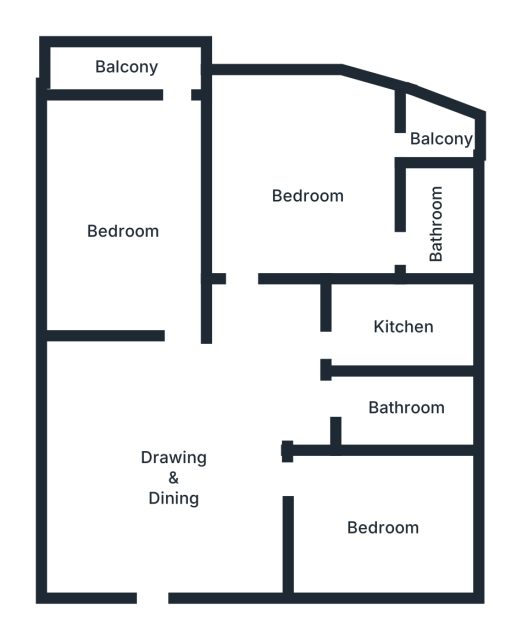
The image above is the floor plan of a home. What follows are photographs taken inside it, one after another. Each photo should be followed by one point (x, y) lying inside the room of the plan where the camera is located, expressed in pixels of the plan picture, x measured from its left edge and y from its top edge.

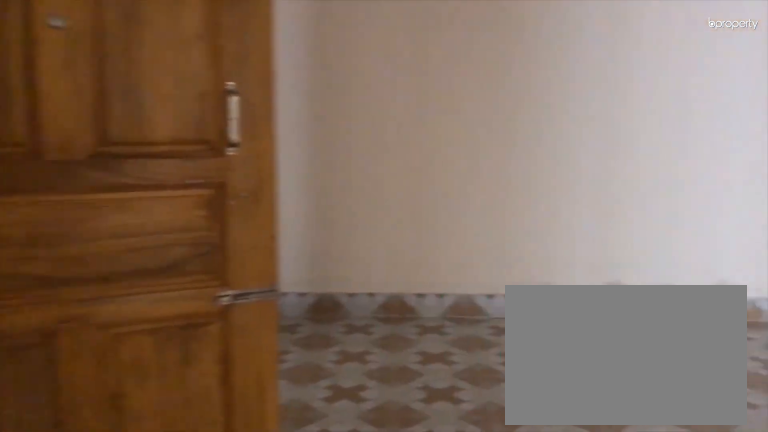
(181, 469)
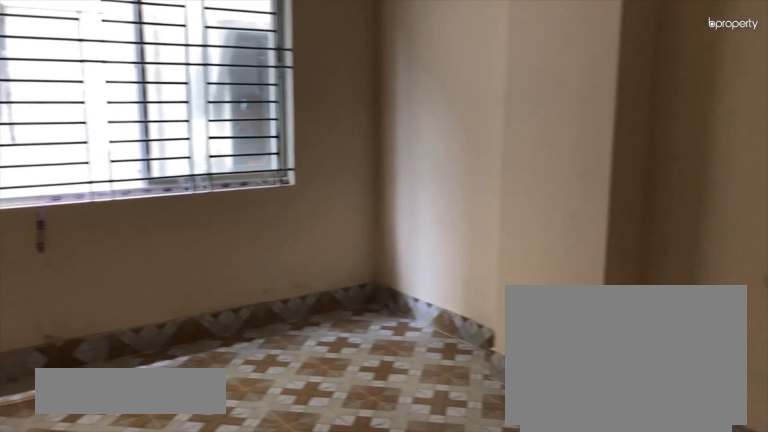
(385, 527)
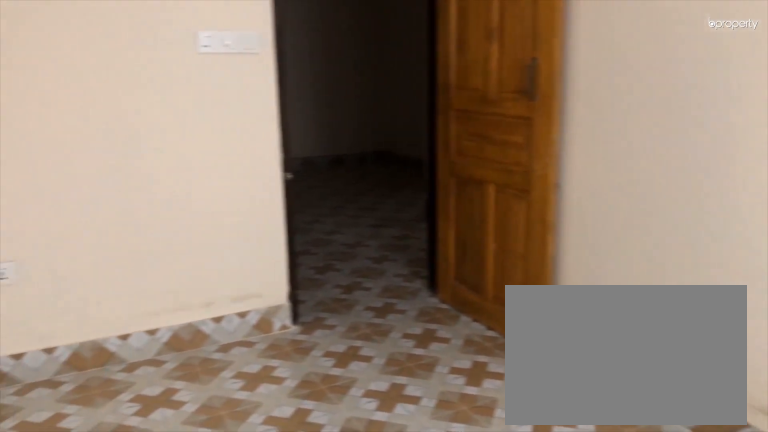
(386, 527)
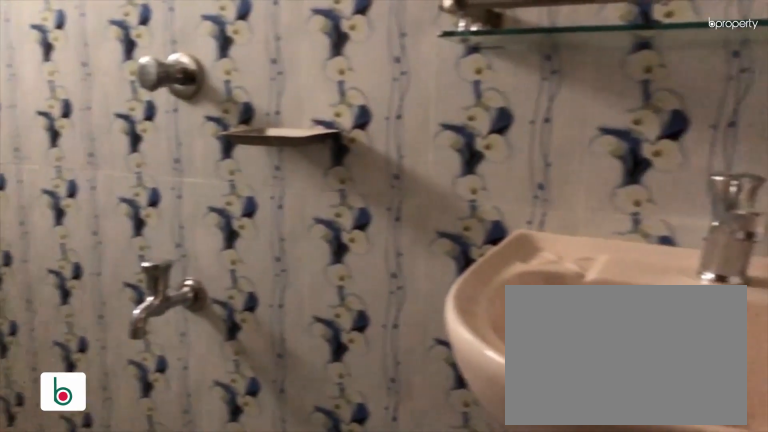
(404, 411)
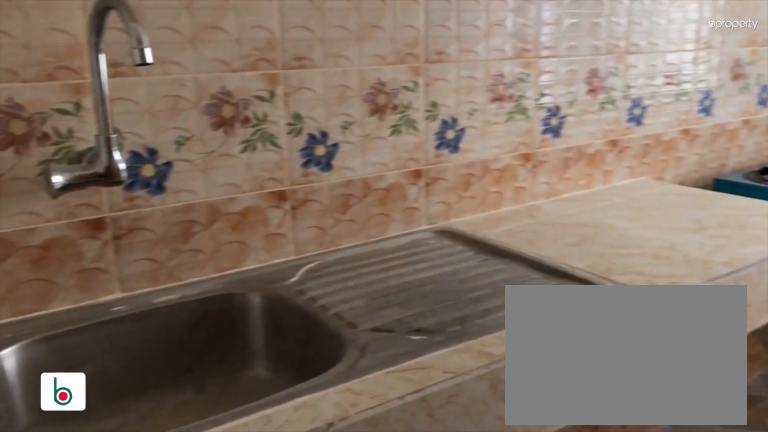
(404, 328)
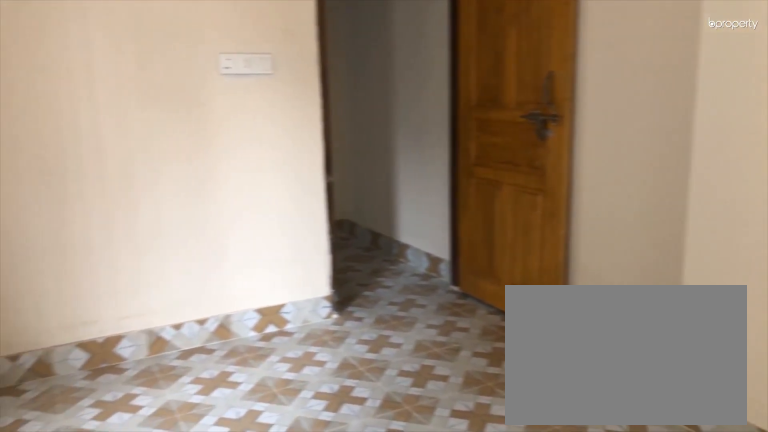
(314, 193)
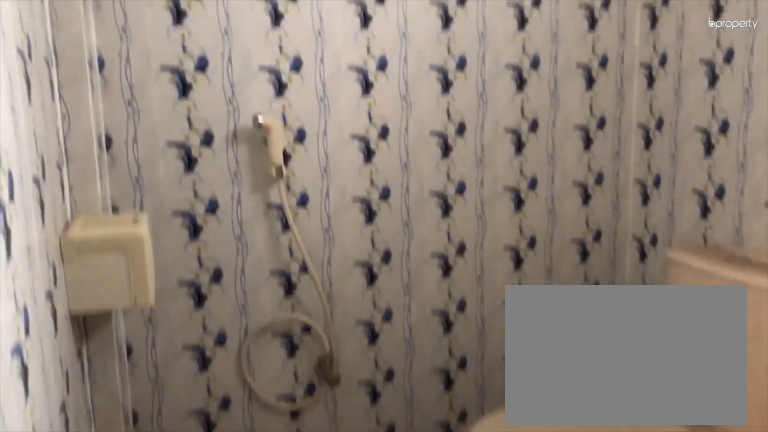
(434, 213)
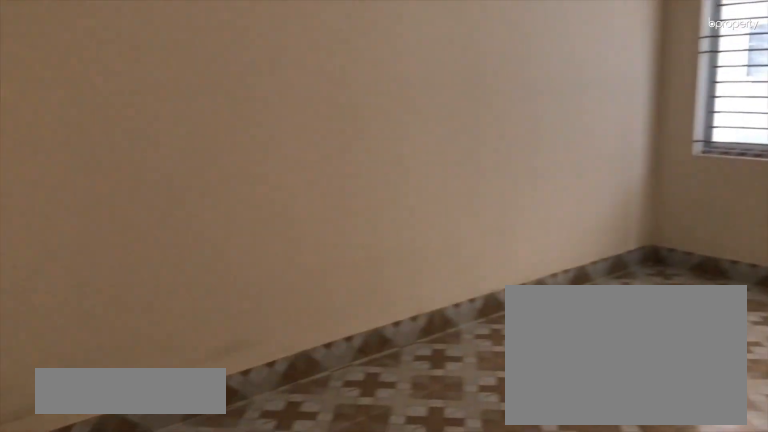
(114, 227)
